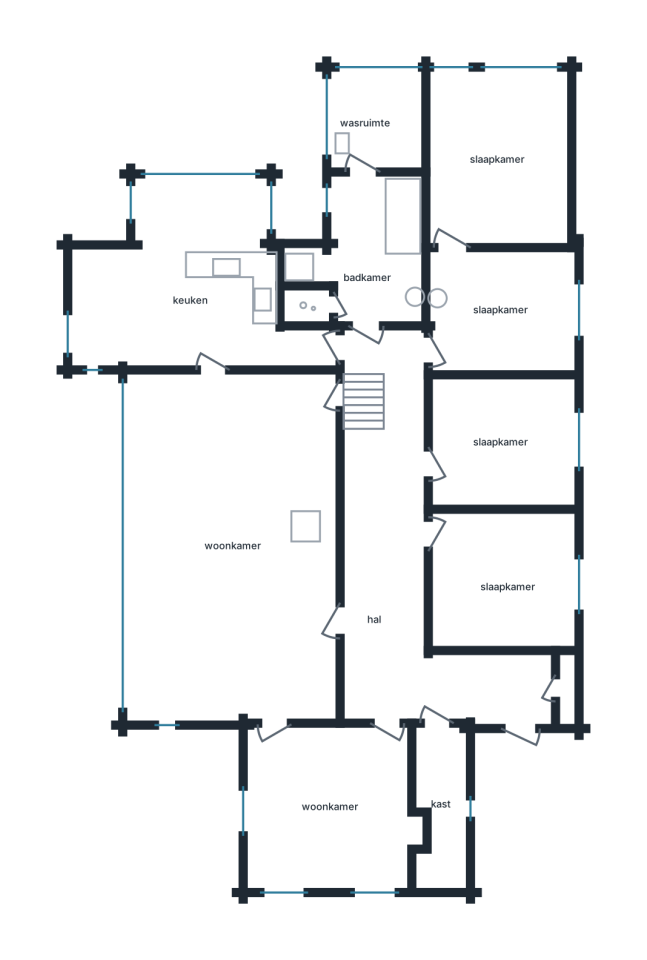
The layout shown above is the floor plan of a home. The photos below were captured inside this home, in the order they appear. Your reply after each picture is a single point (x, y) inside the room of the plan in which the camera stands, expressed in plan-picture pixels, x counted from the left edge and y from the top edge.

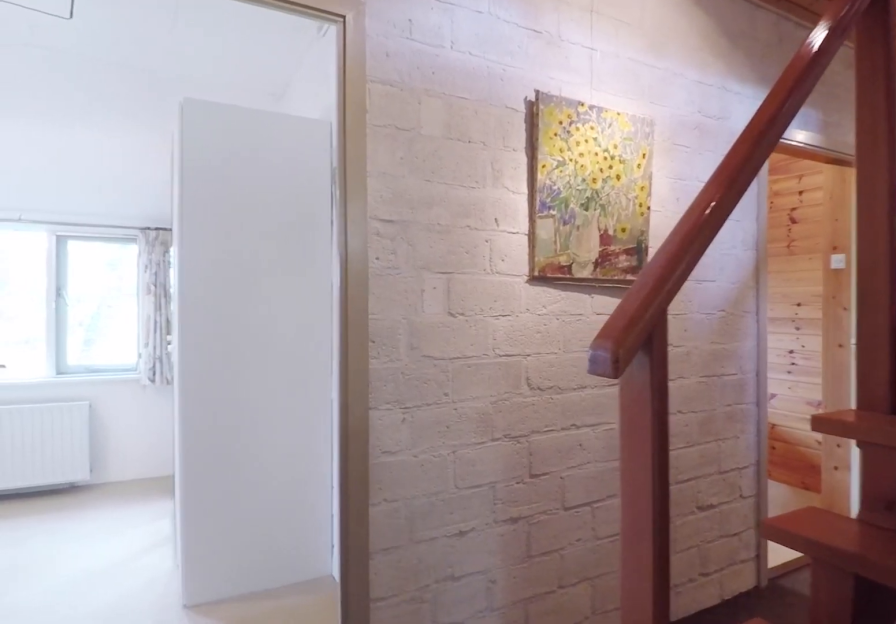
(409, 568)
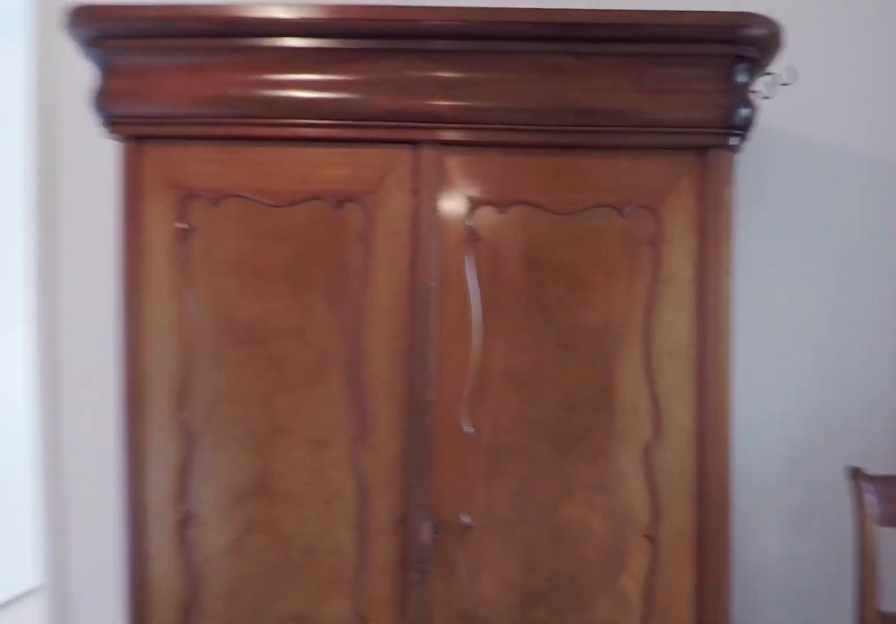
(501, 311)
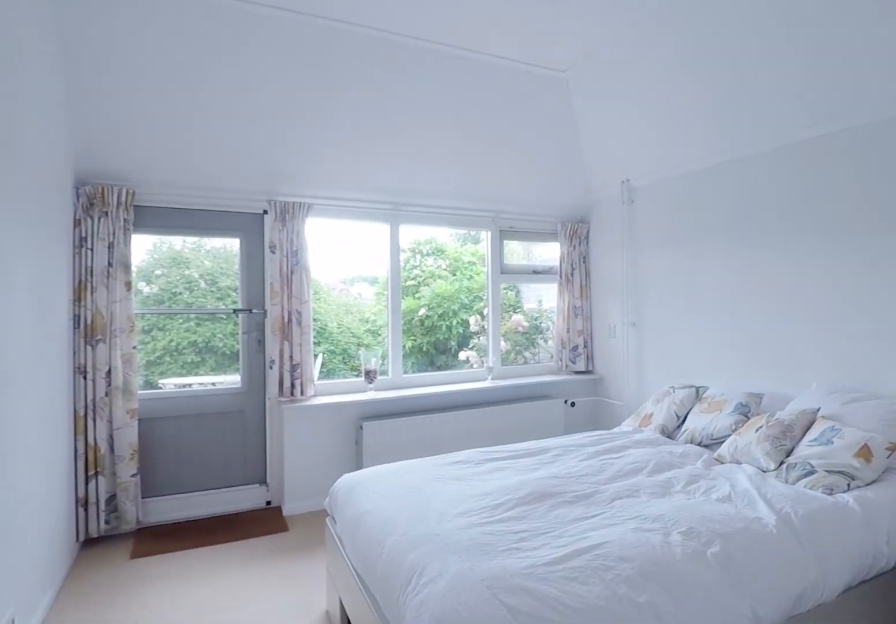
(496, 158)
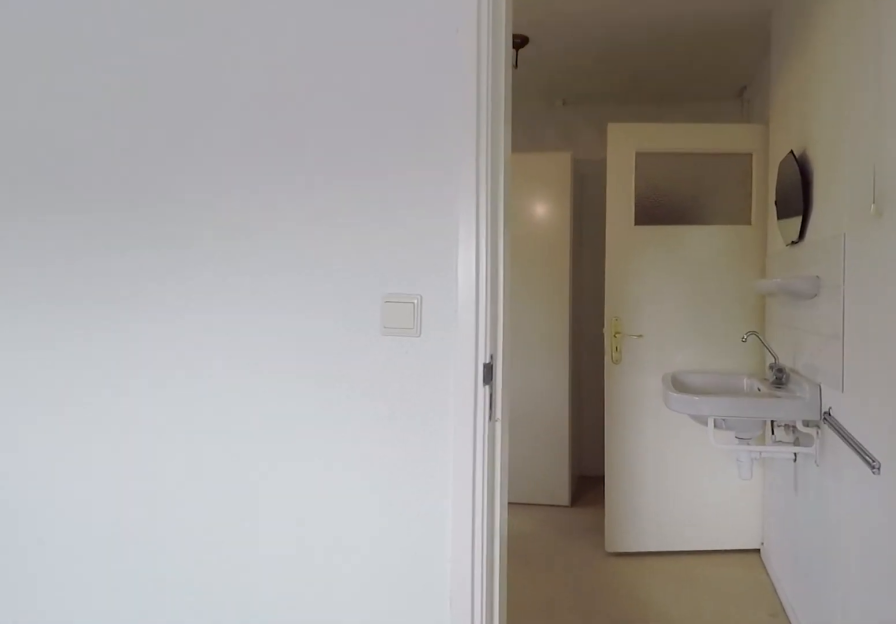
(496, 158)
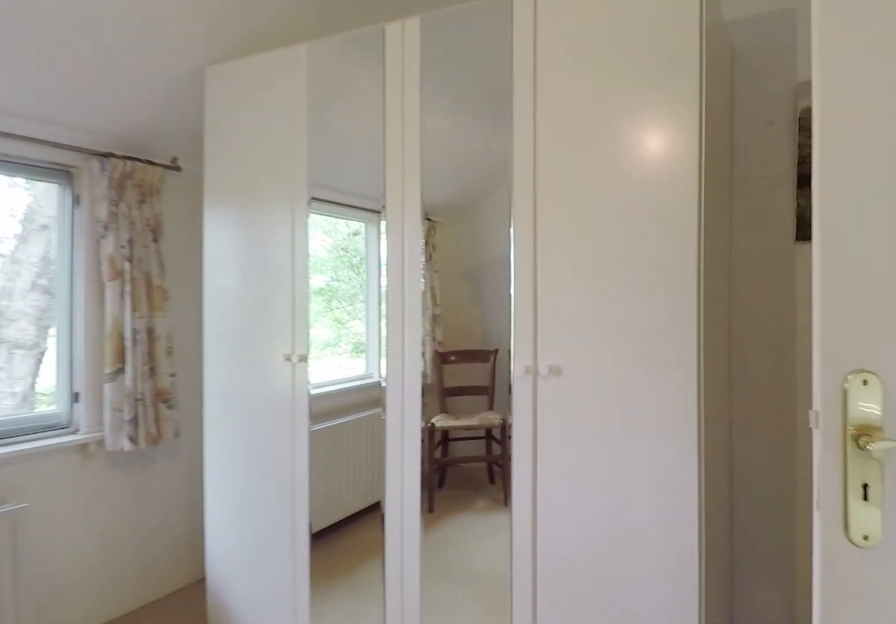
(500, 311)
